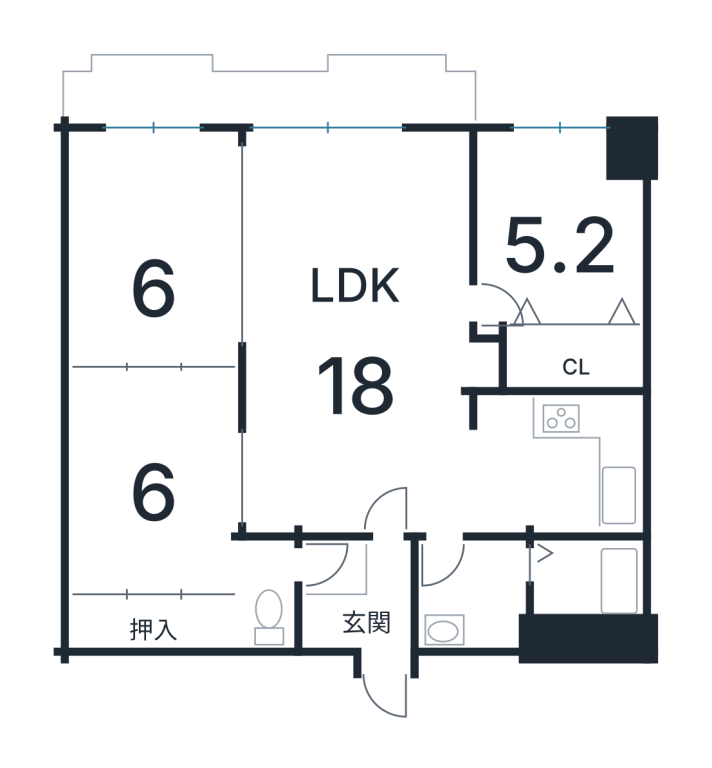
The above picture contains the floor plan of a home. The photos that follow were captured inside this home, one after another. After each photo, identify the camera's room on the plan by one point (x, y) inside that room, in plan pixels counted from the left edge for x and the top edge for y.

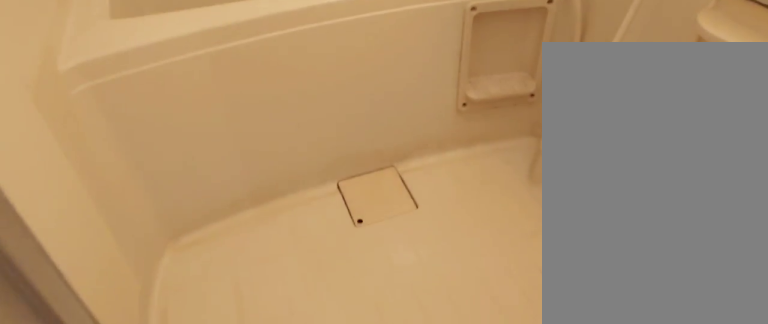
(578, 588)
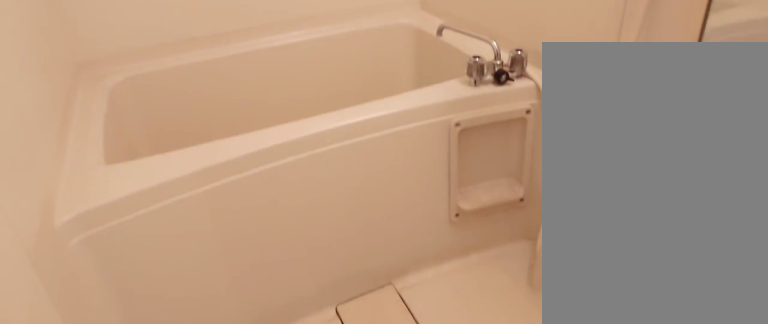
(578, 588)
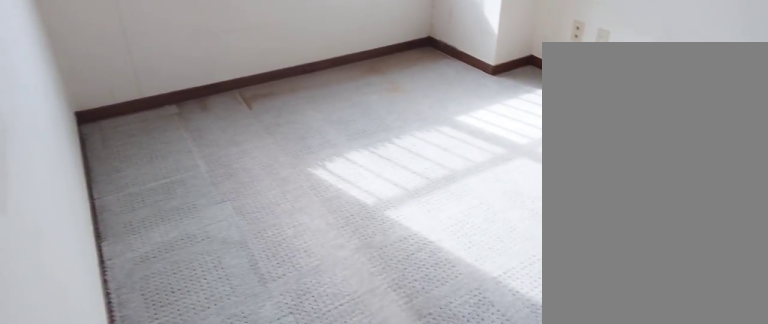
(546, 232)
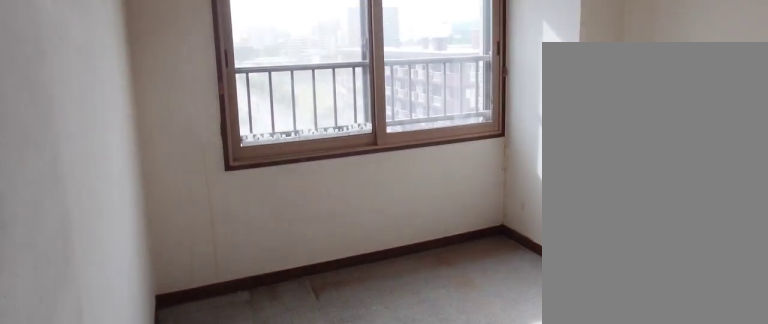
(546, 232)
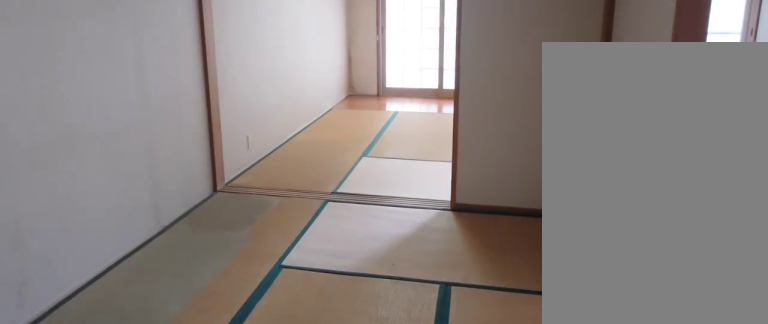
(142, 483)
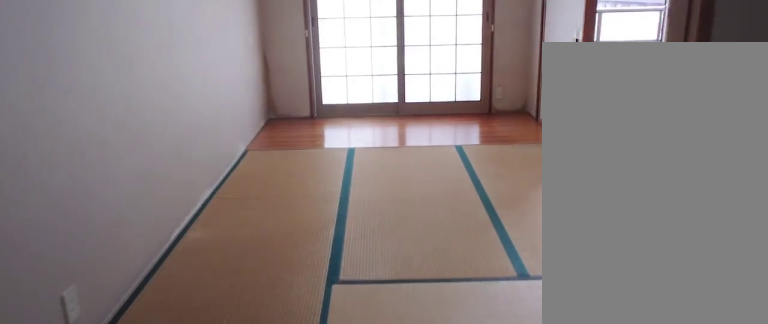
(154, 270)
